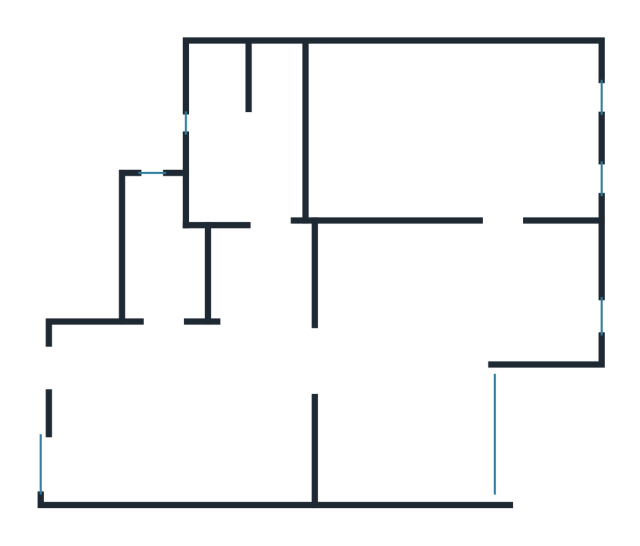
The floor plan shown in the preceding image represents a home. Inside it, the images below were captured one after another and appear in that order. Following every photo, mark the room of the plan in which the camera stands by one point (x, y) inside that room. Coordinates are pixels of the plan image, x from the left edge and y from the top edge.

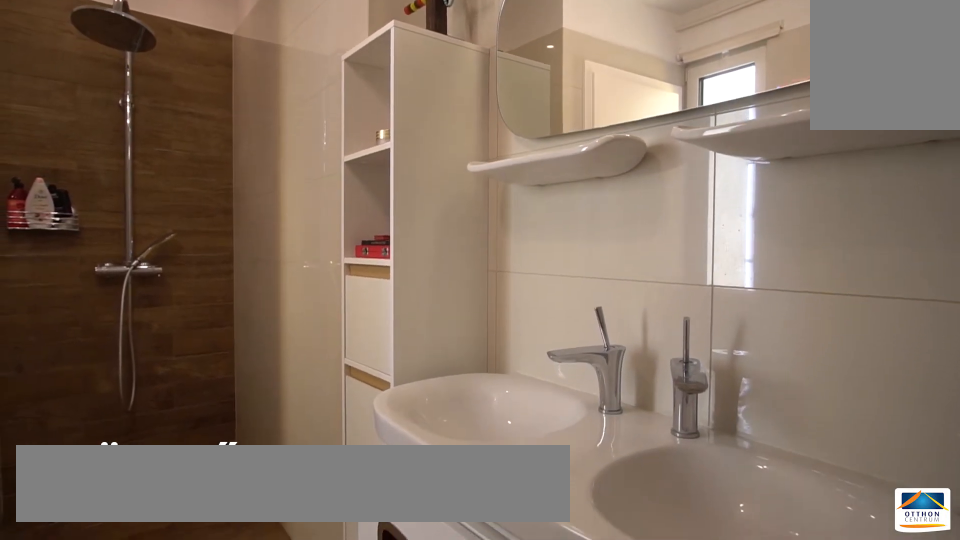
(247, 164)
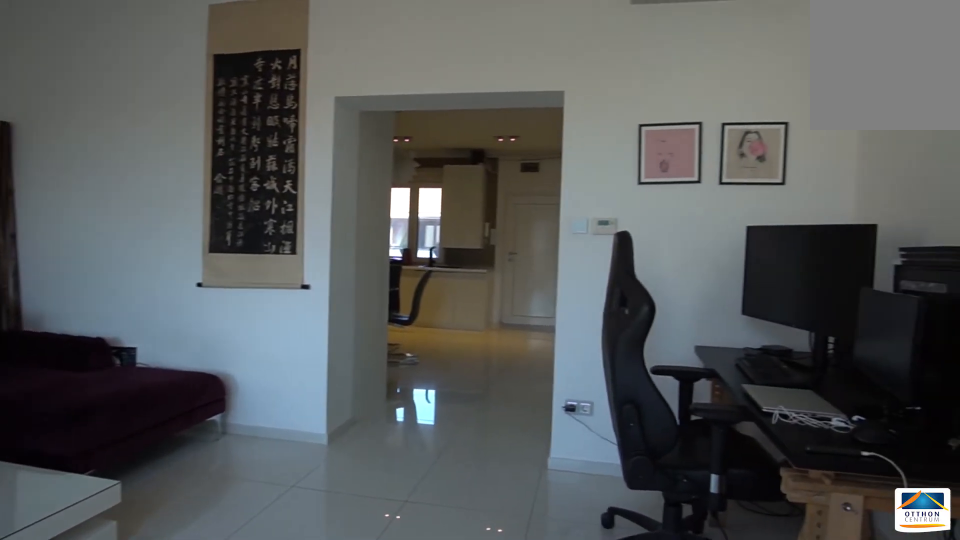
(447, 353)
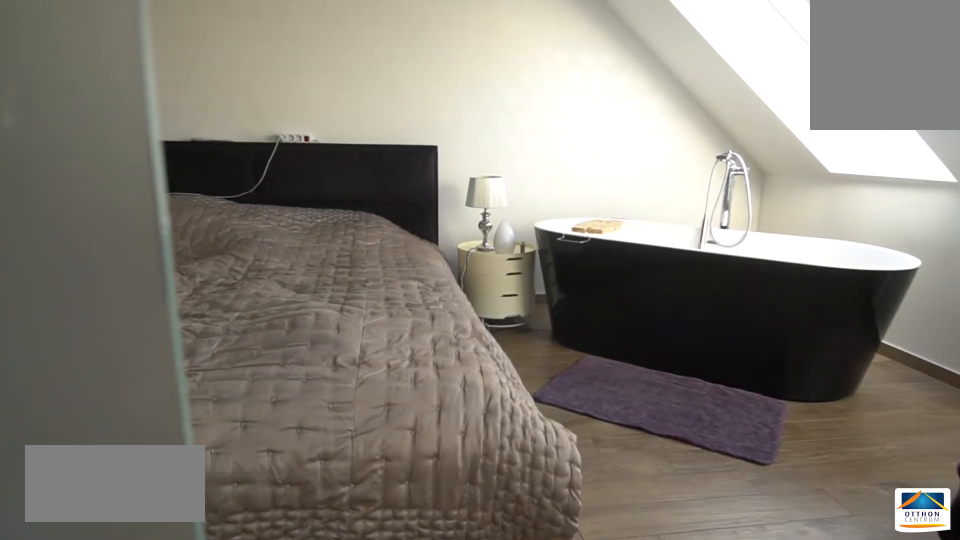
(456, 134)
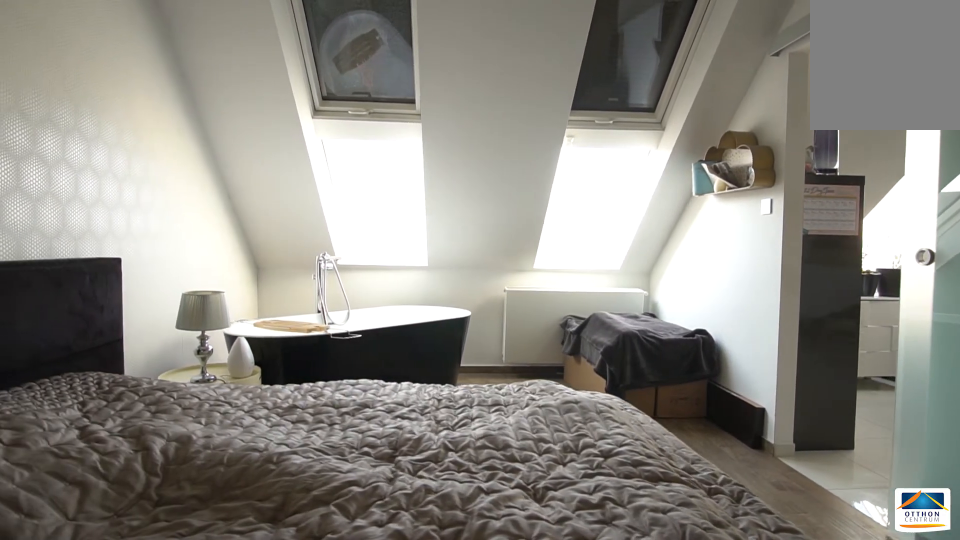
(456, 134)
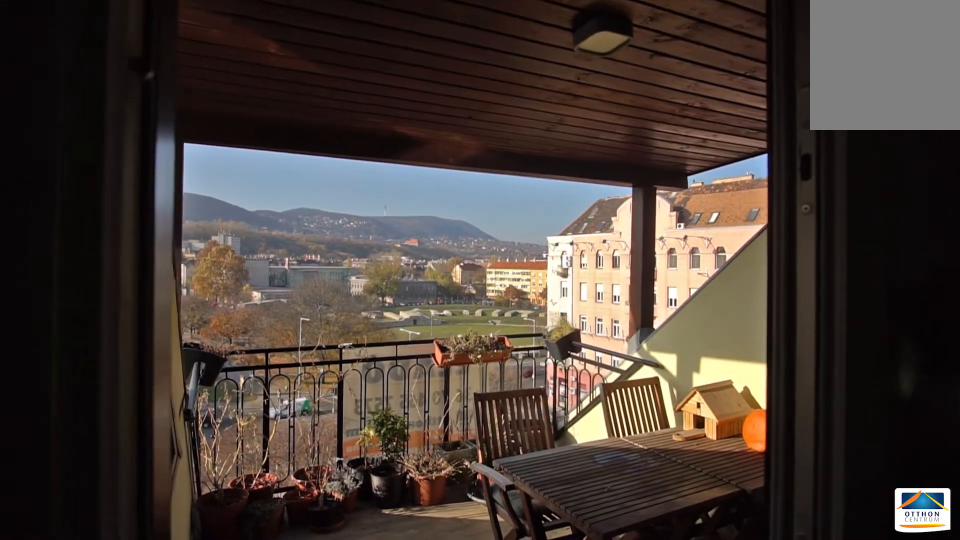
(558, 439)
